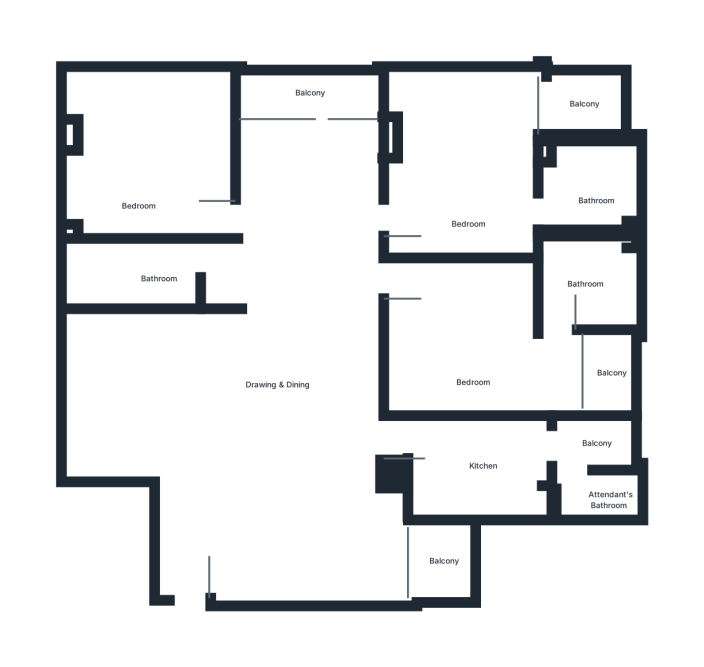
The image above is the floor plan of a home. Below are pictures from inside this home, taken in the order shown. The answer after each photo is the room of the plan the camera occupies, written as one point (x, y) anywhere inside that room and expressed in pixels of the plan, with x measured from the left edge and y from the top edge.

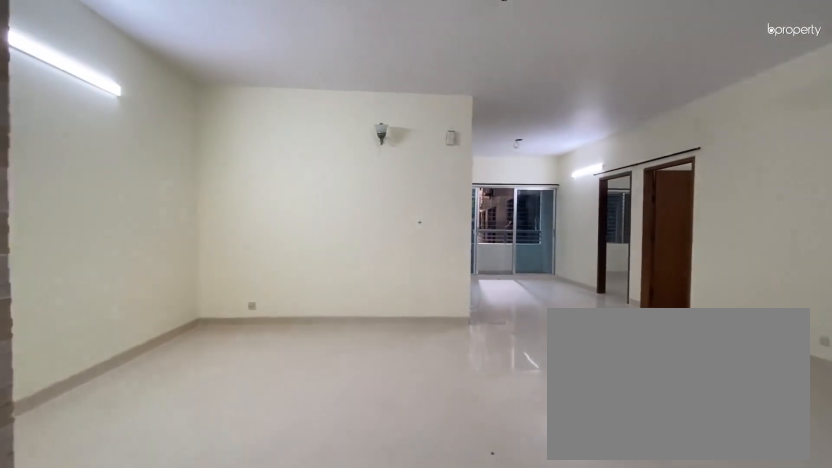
(183, 459)
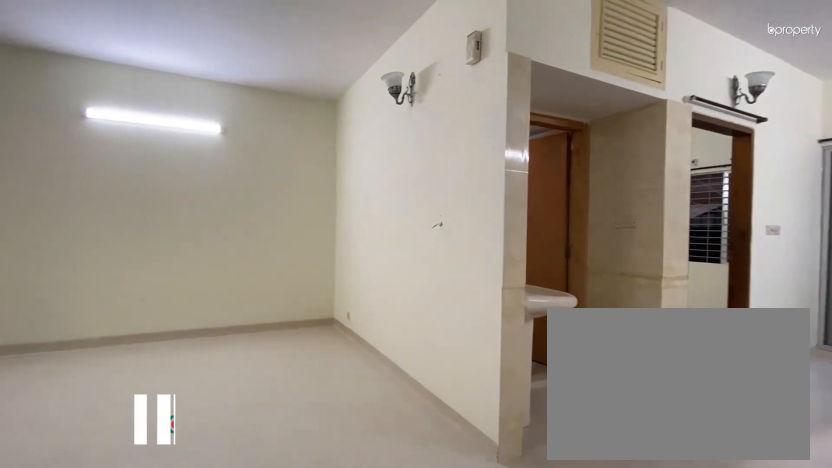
(283, 368)
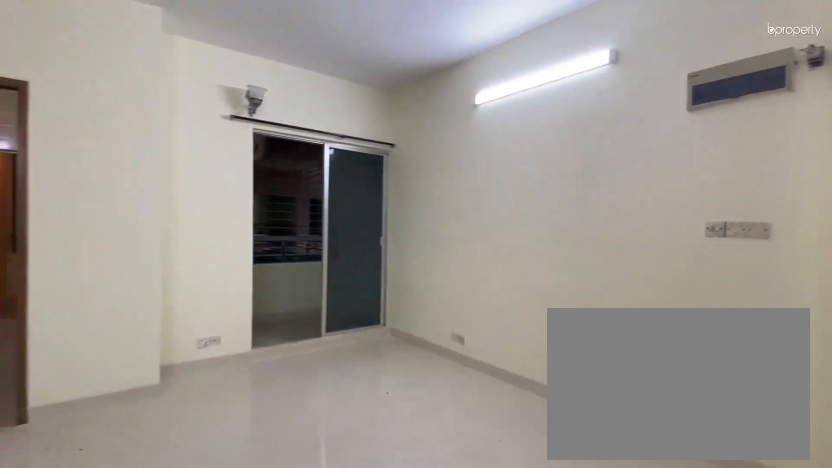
(283, 368)
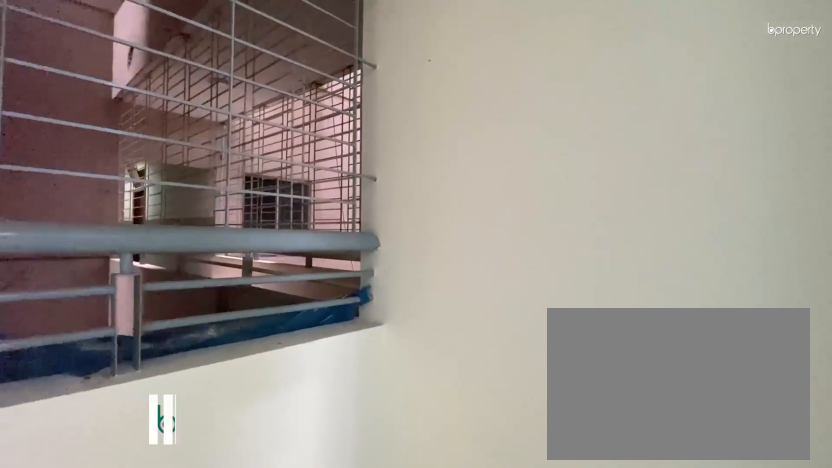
(446, 560)
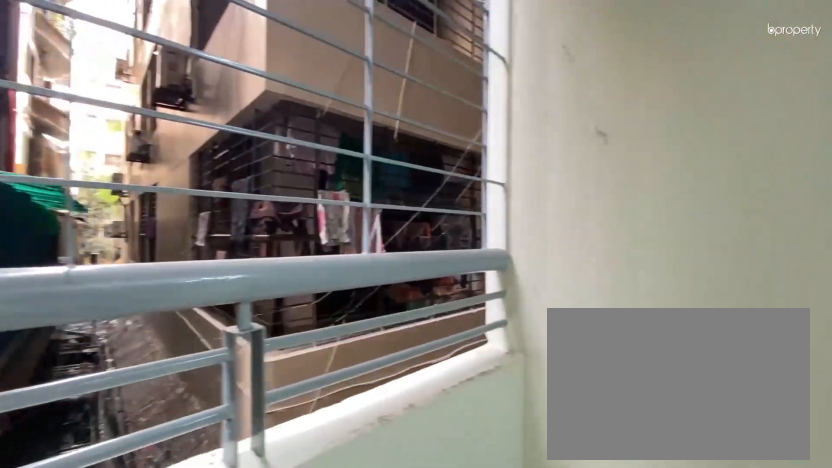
(305, 101)
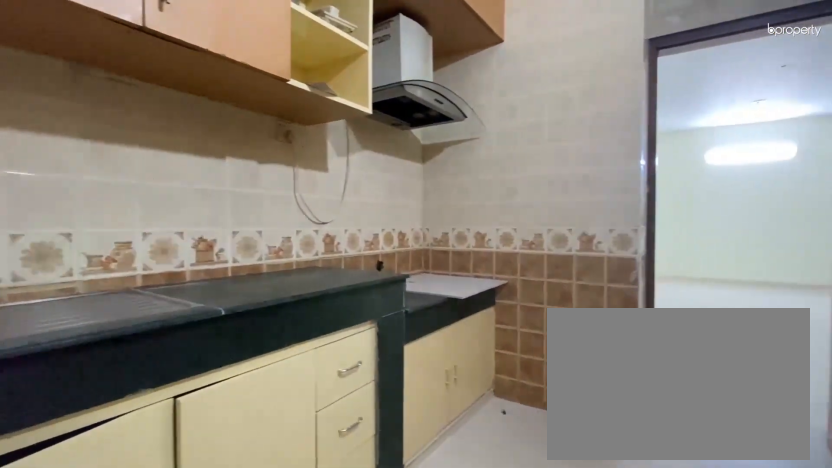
(494, 476)
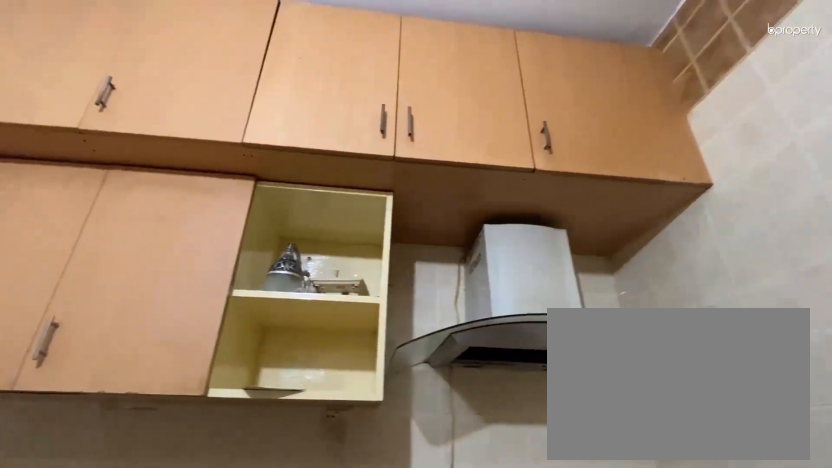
(494, 476)
